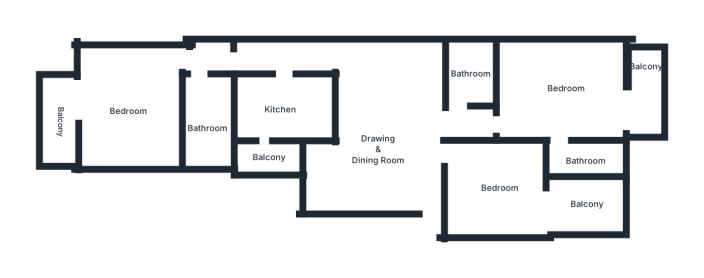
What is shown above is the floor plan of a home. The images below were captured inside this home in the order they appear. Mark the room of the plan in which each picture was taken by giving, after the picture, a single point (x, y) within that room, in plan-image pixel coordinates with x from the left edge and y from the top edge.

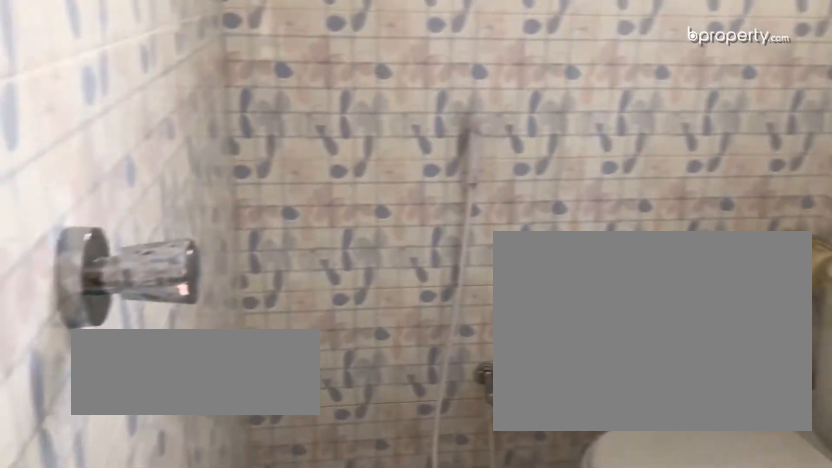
(584, 162)
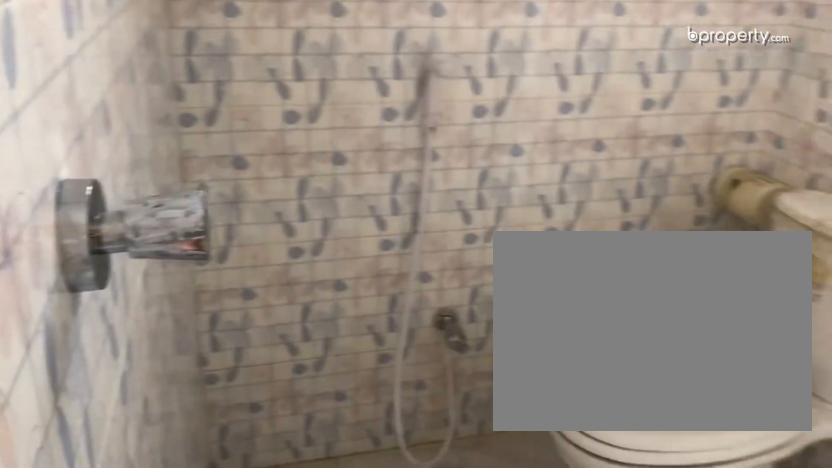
(584, 162)
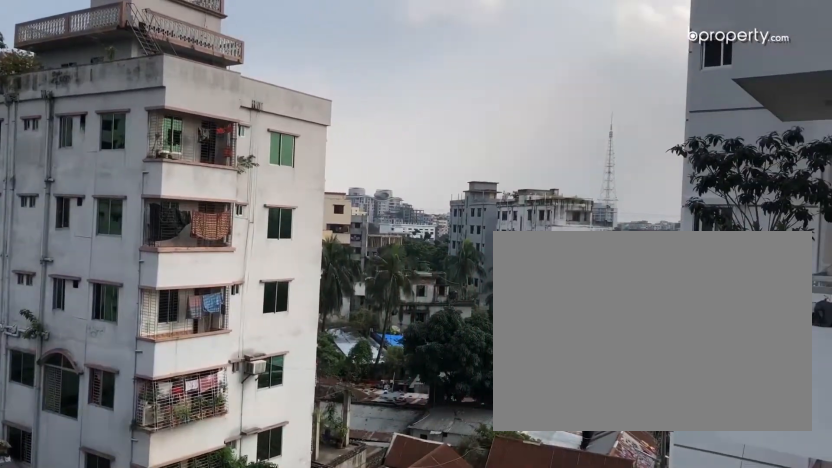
(645, 101)
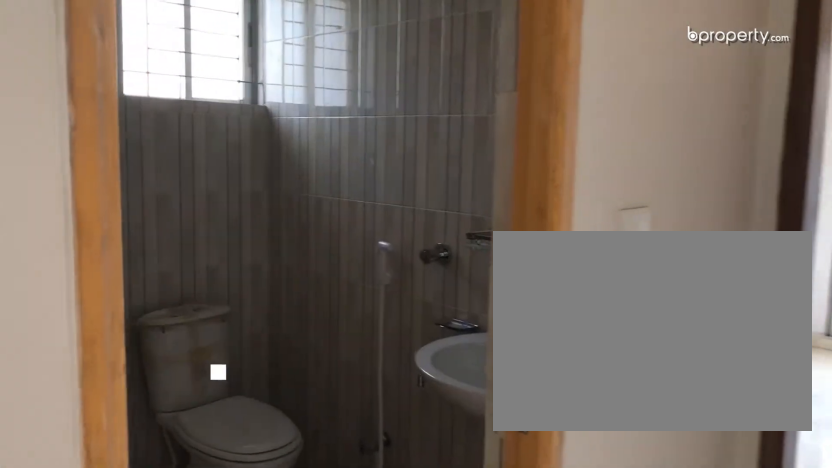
(468, 81)
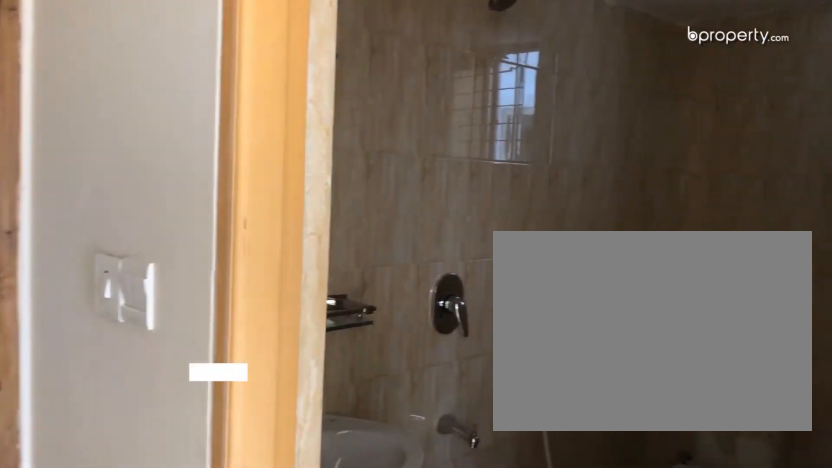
(210, 129)
